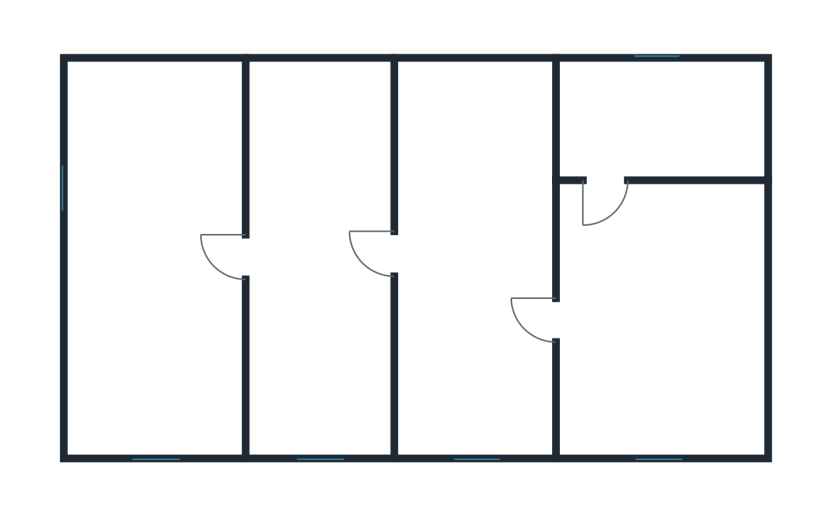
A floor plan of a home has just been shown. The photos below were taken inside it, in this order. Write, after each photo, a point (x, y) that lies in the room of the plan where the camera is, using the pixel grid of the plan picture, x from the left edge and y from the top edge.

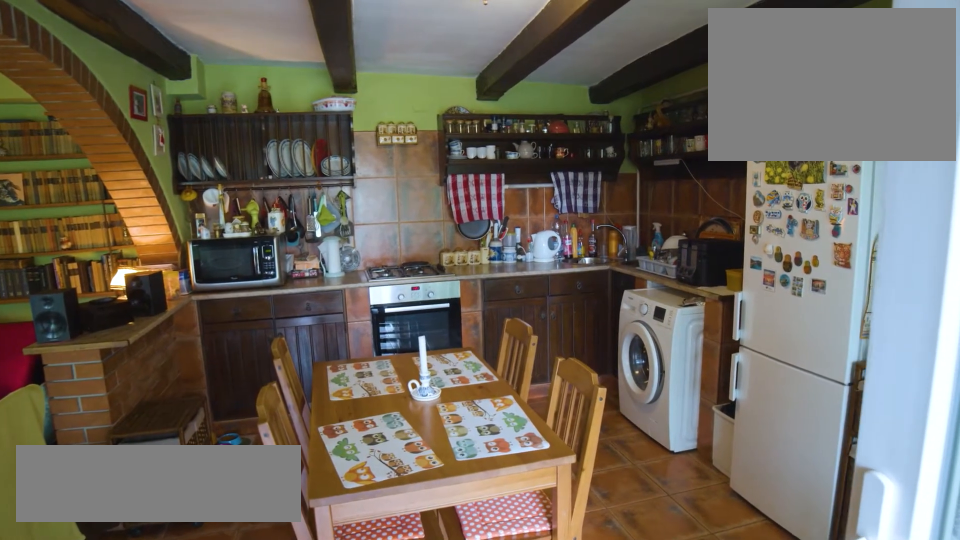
(471, 255)
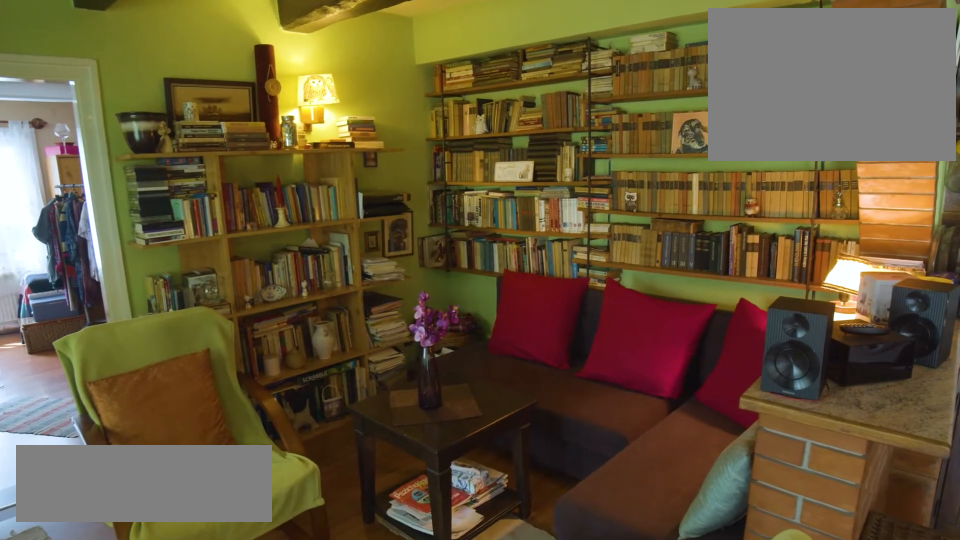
(321, 255)
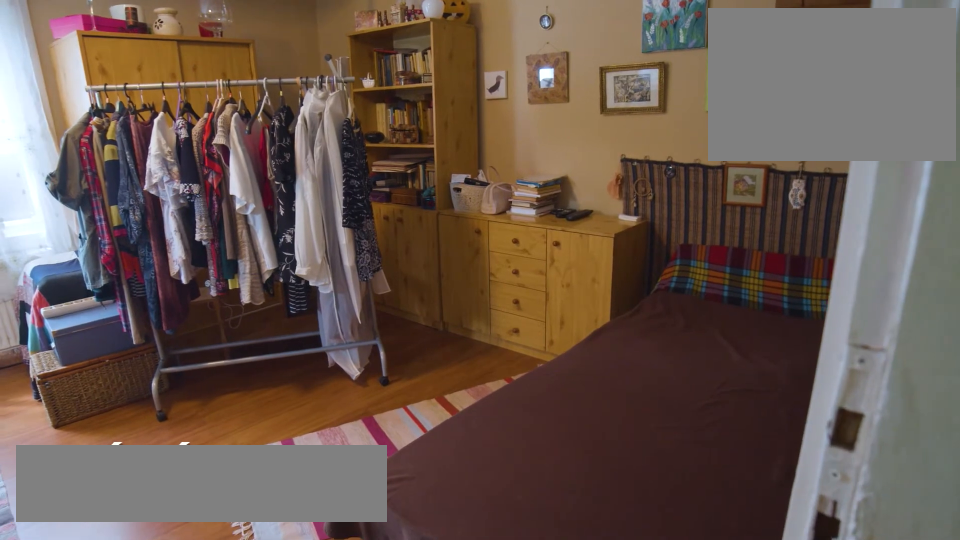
(159, 255)
